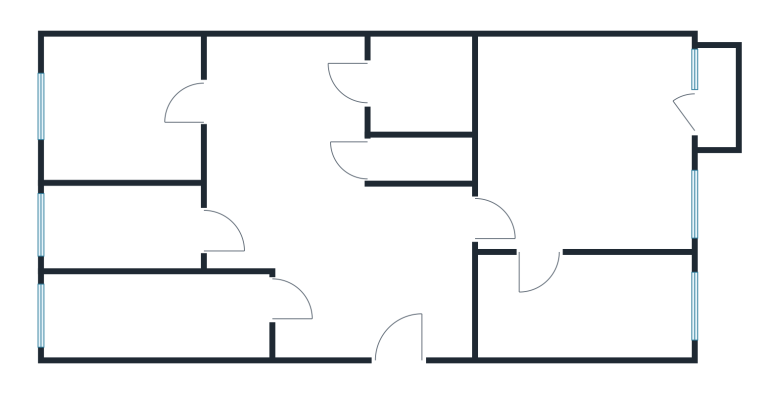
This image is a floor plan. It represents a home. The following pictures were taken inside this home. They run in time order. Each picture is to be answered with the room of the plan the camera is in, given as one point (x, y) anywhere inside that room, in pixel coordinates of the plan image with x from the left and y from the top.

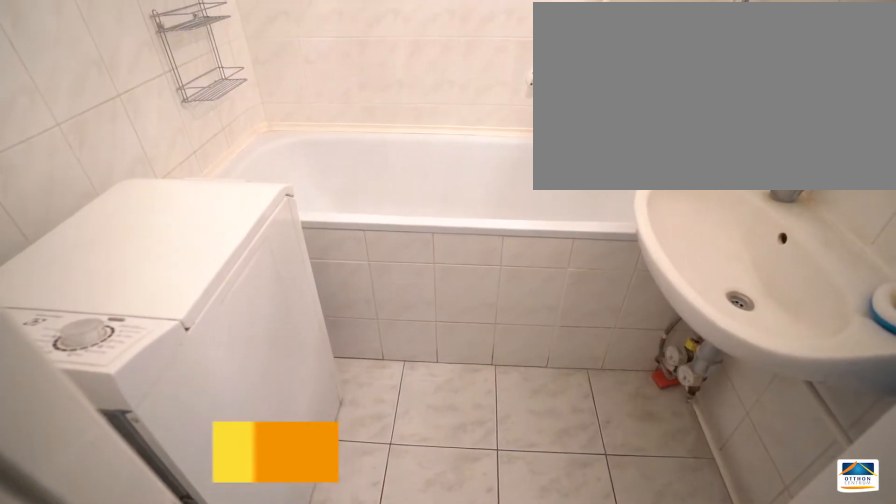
(416, 88)
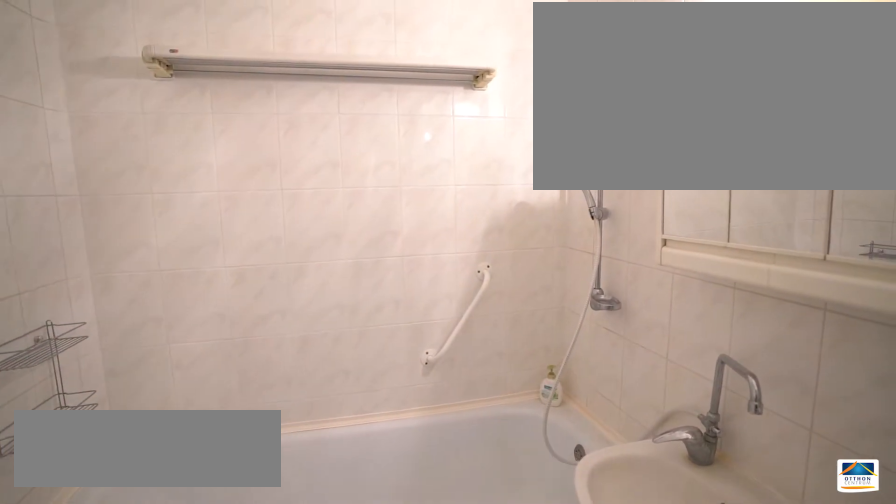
(416, 88)
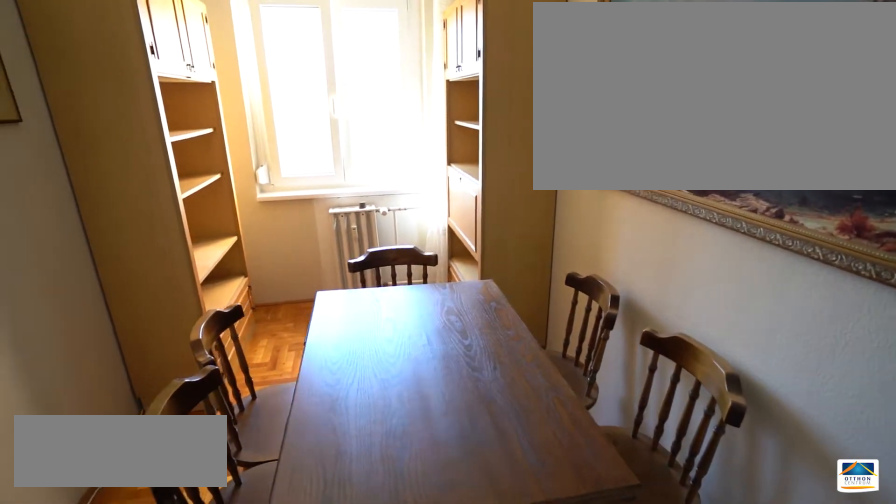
(576, 317)
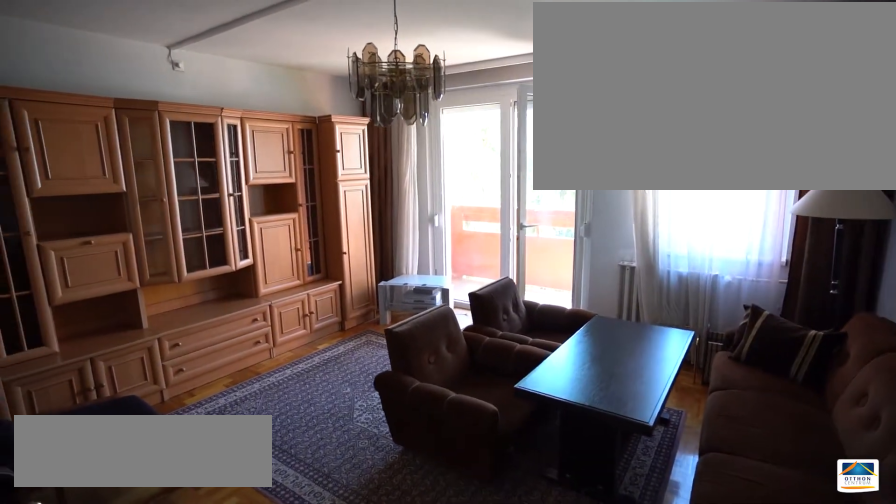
(585, 155)
